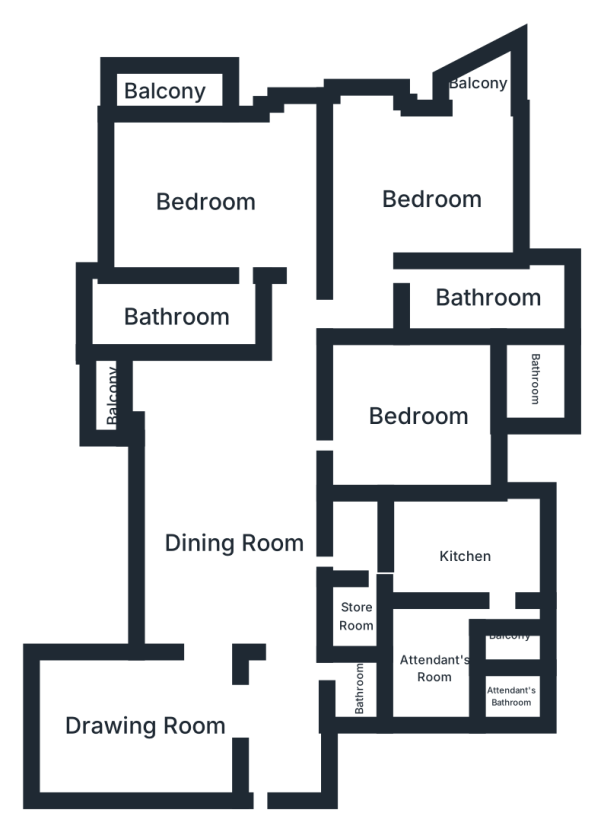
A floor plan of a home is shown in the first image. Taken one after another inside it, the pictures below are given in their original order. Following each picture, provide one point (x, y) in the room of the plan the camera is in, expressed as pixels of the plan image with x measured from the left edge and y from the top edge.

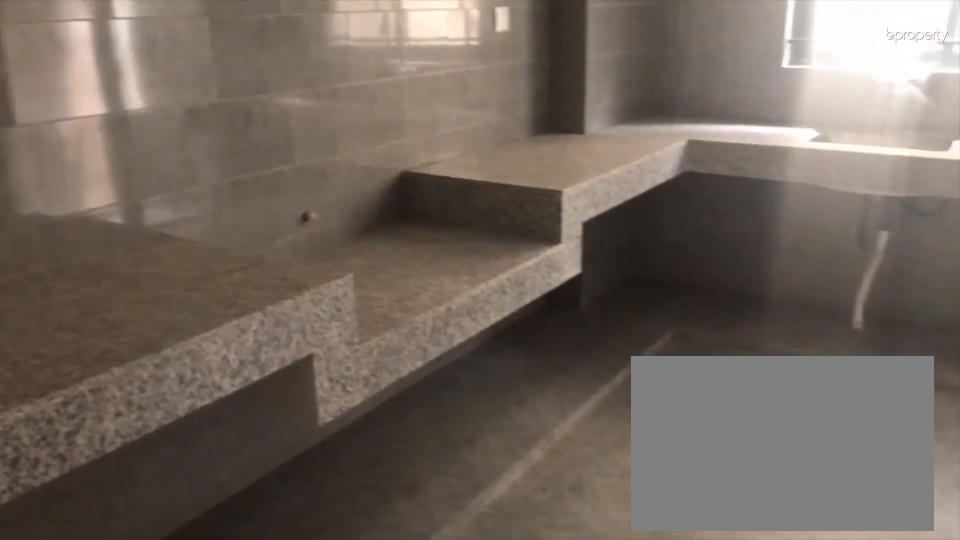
(471, 559)
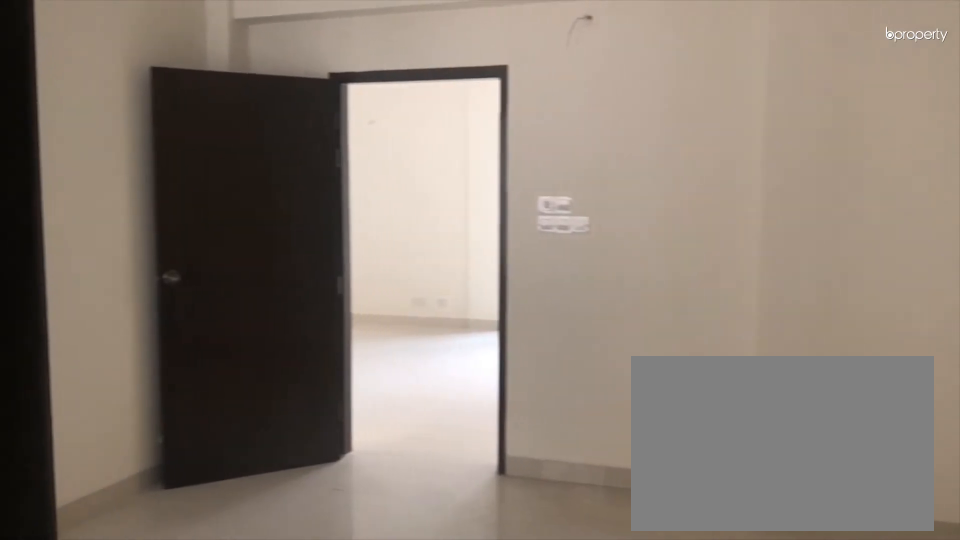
(417, 411)
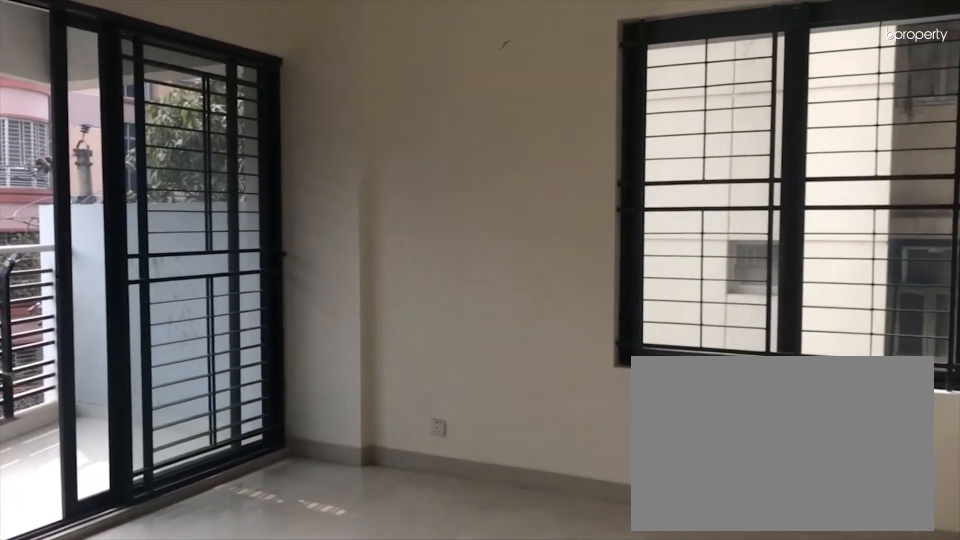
(432, 205)
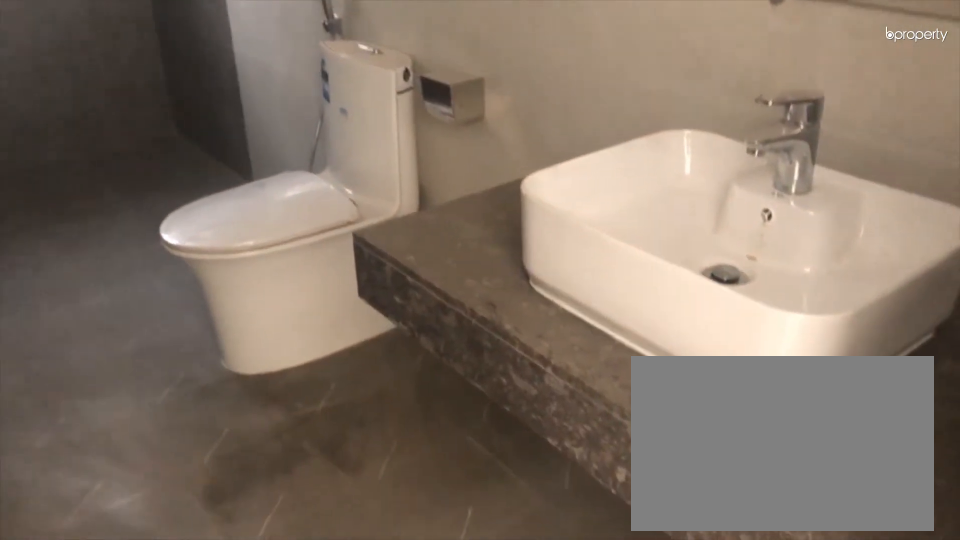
(484, 306)
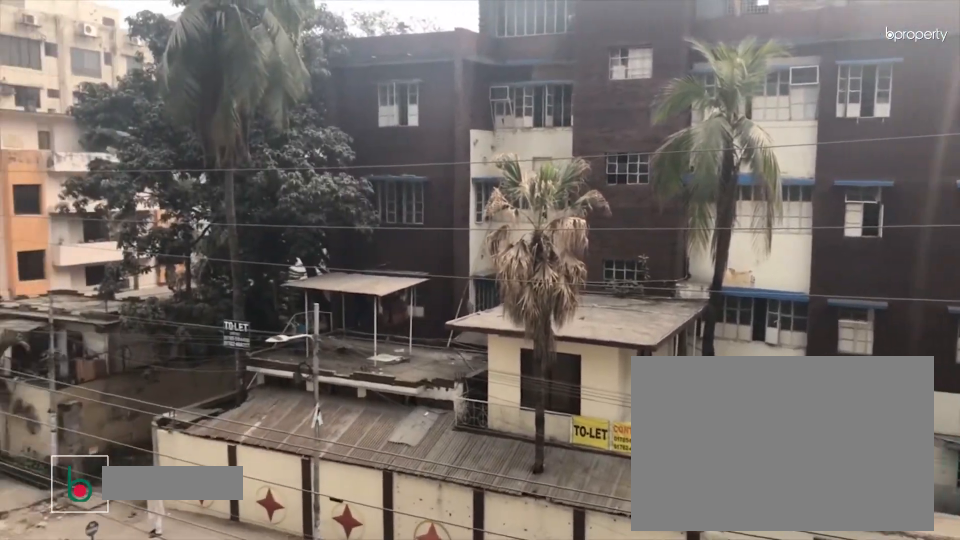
(481, 83)
